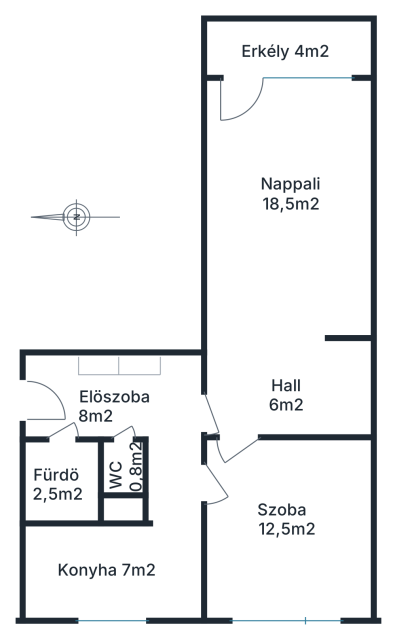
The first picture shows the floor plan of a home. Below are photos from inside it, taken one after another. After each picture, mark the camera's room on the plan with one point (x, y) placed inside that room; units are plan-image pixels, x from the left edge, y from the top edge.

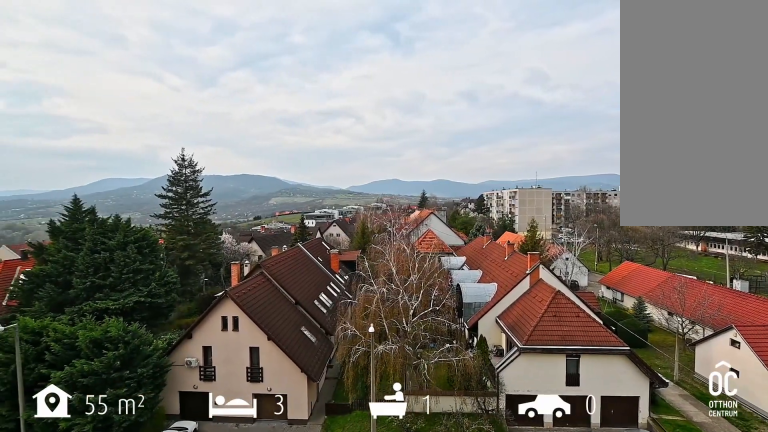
(286, 538)
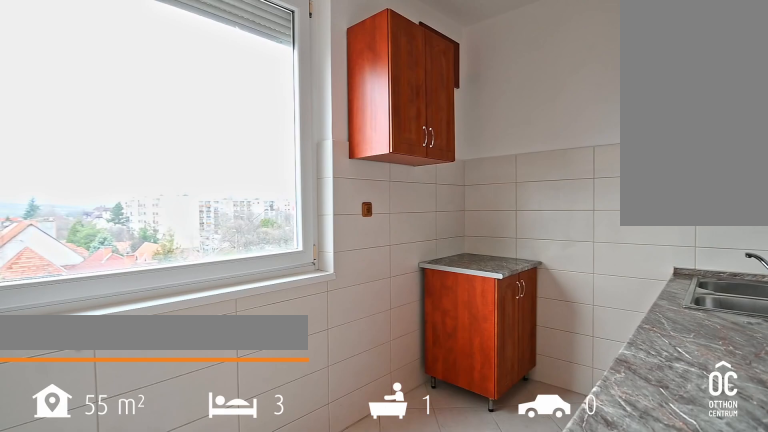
(112, 568)
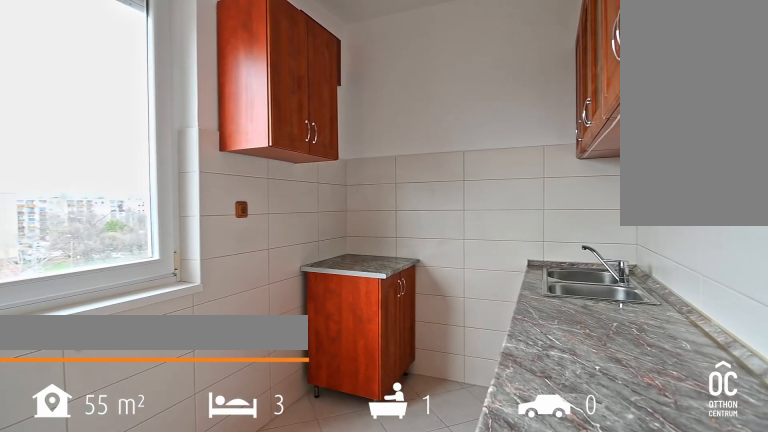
(112, 568)
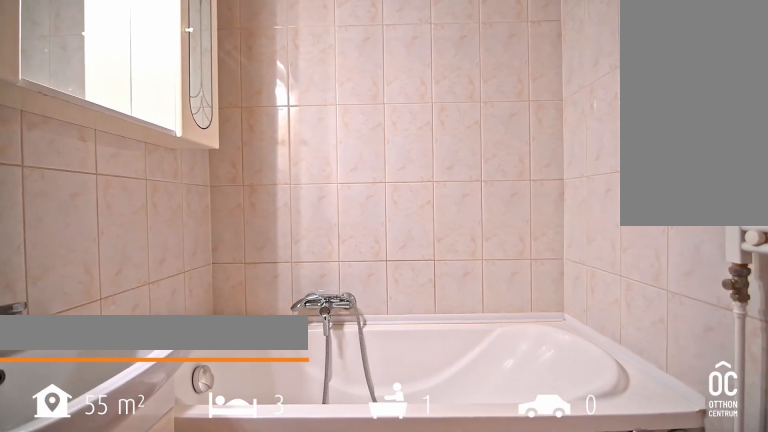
(63, 478)
